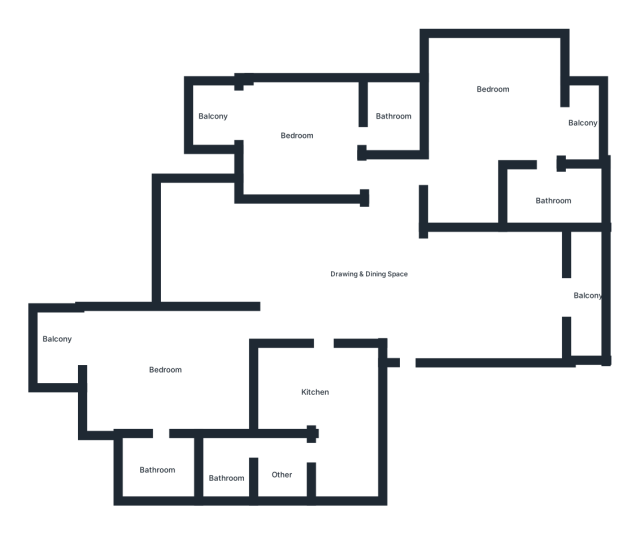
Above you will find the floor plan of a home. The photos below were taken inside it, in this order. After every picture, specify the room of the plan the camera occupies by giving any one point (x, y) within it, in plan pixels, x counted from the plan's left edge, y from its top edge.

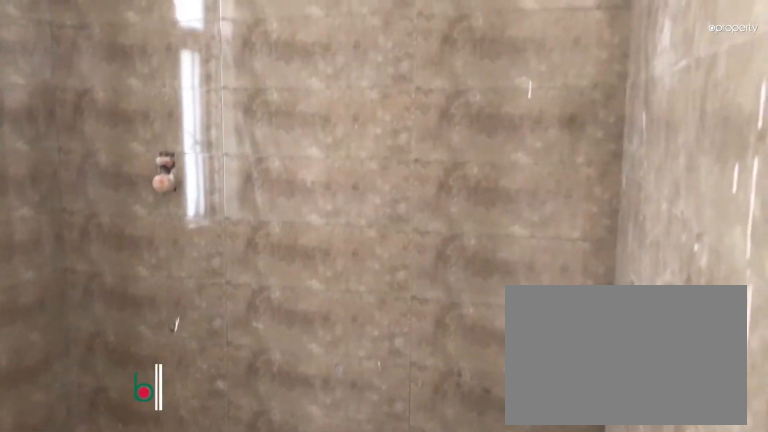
(162, 461)
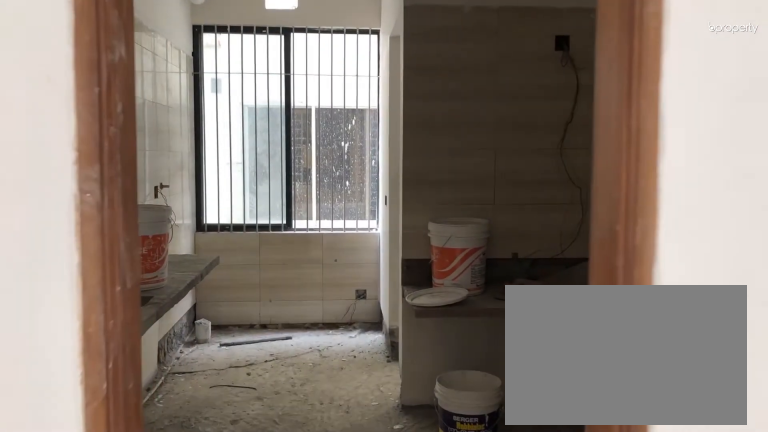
(323, 345)
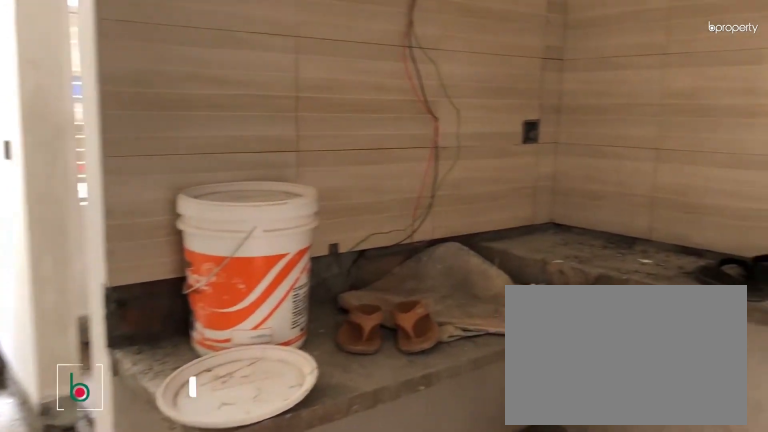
(322, 400)
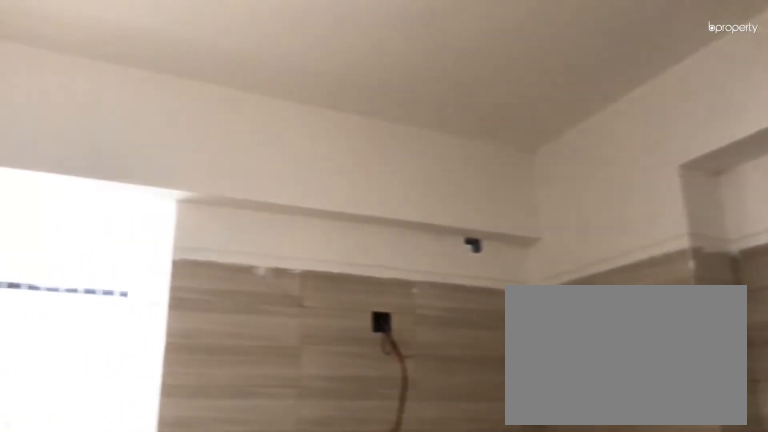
(322, 400)
